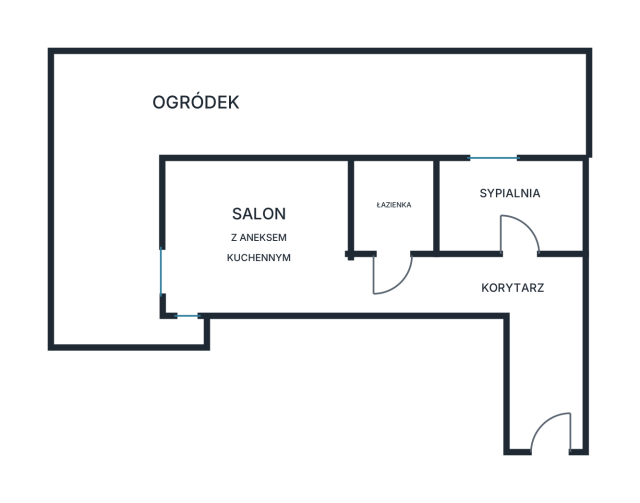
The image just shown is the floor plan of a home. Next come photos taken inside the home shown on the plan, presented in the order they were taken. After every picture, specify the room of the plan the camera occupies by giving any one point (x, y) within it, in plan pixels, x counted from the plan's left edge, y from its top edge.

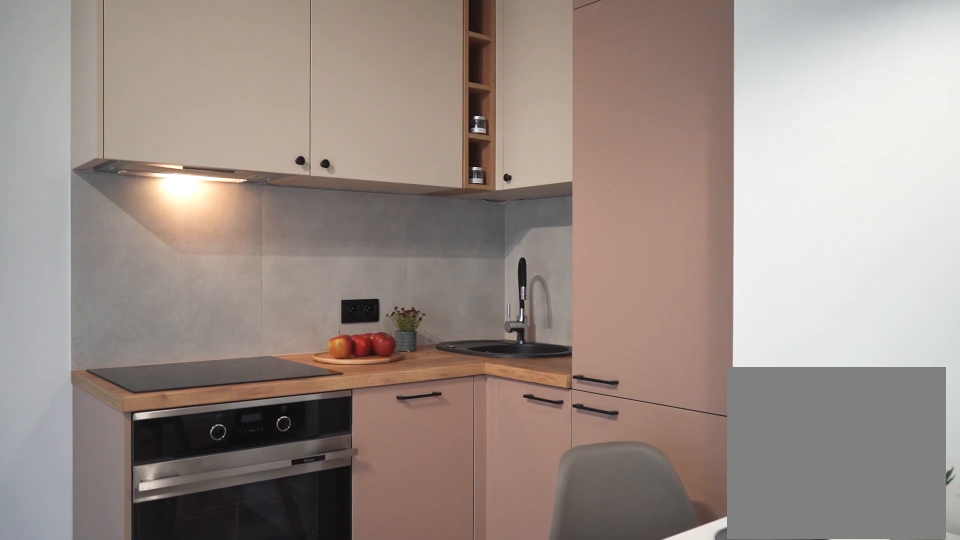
(256, 237)
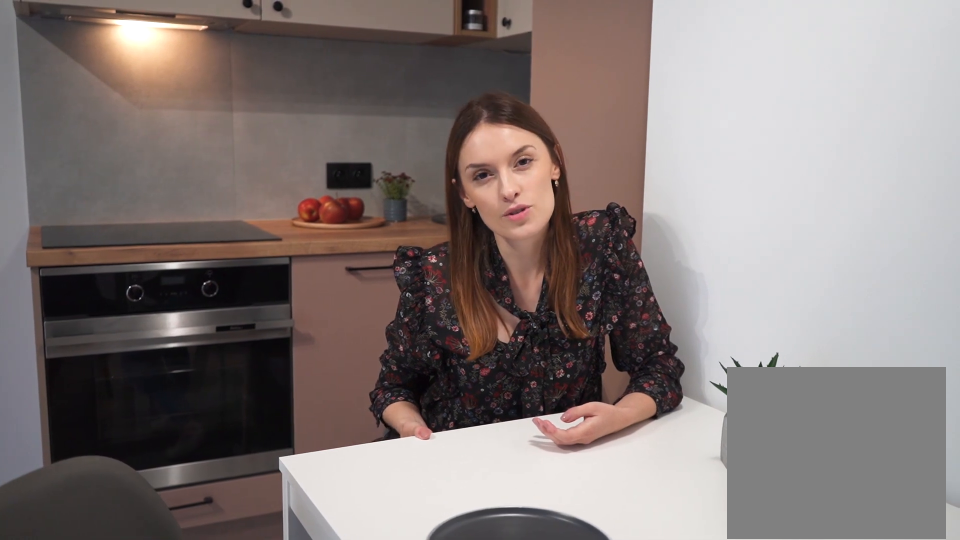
(256, 237)
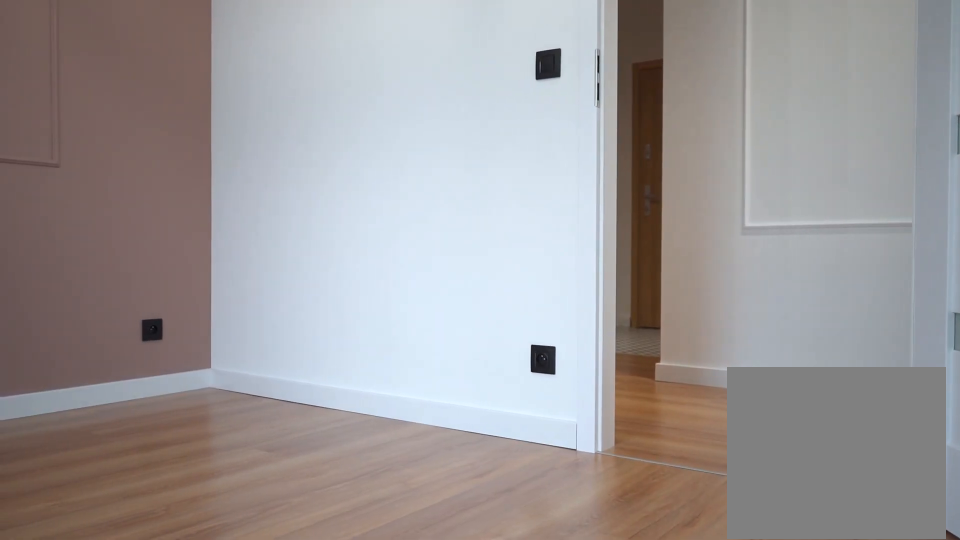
(508, 203)
